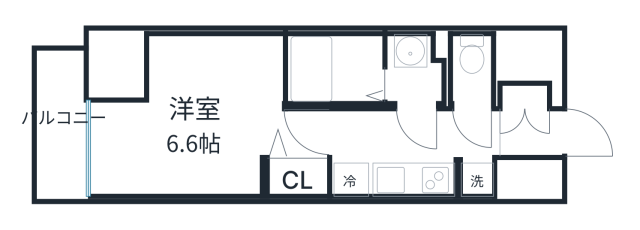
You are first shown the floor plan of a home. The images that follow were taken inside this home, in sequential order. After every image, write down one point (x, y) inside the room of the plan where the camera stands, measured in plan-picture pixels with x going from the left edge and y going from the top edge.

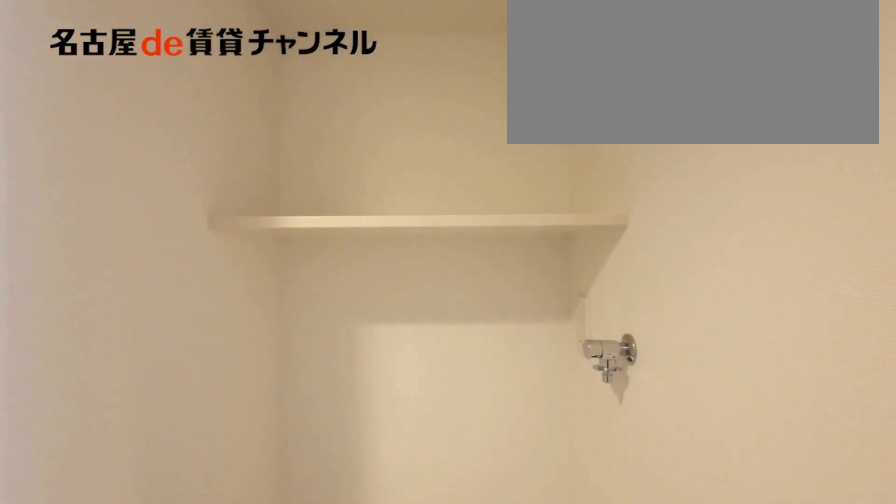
(475, 178)
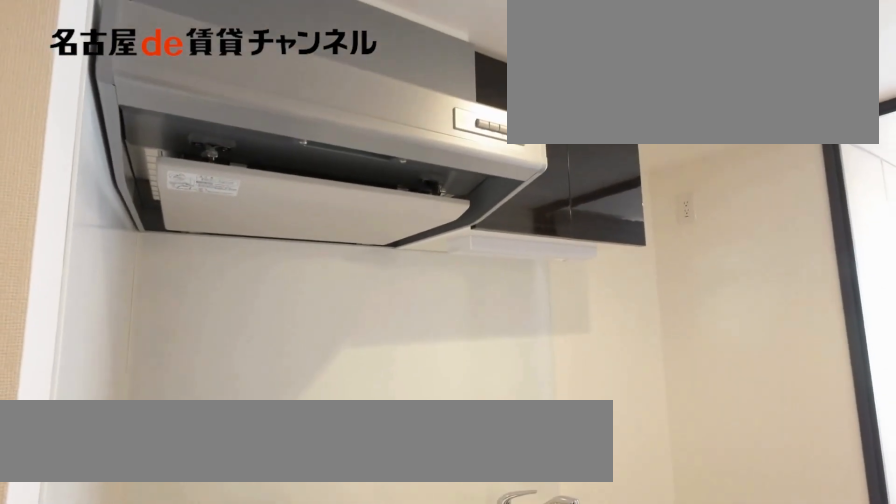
(393, 176)
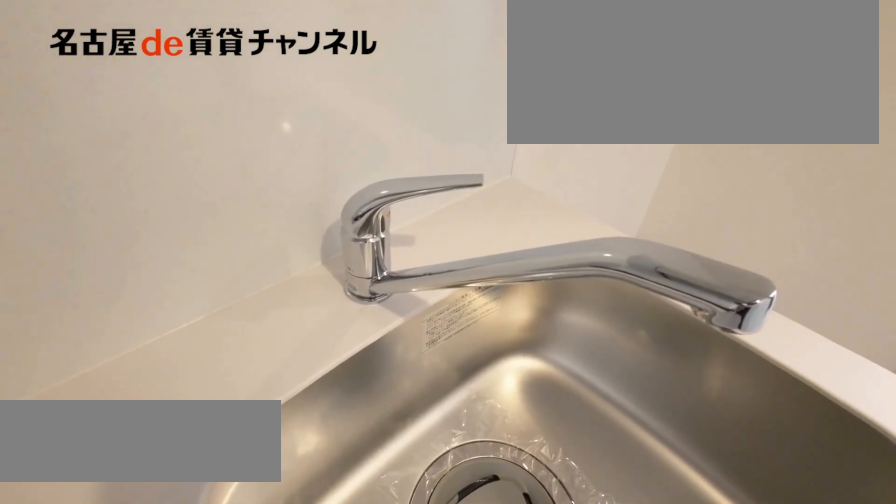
(393, 176)
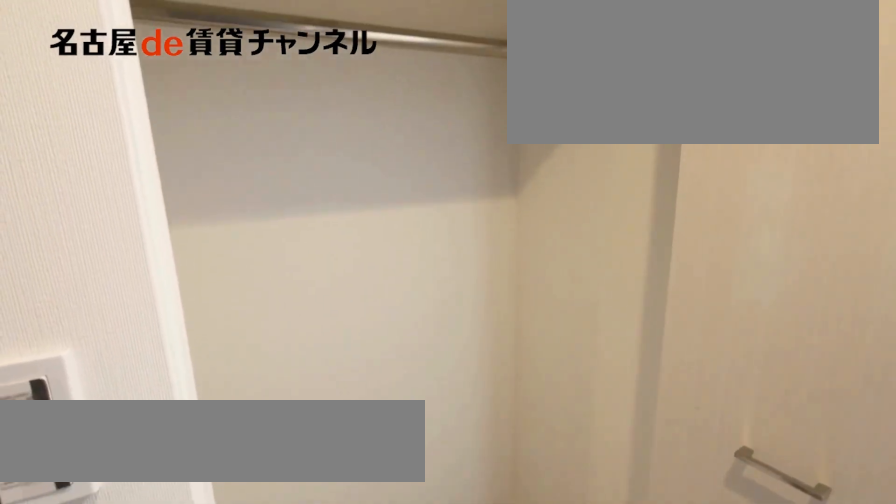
(295, 177)
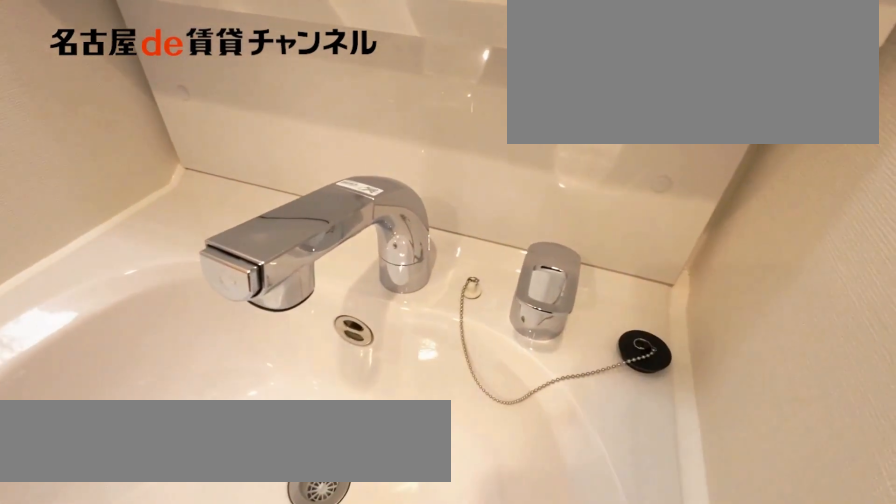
(416, 70)
